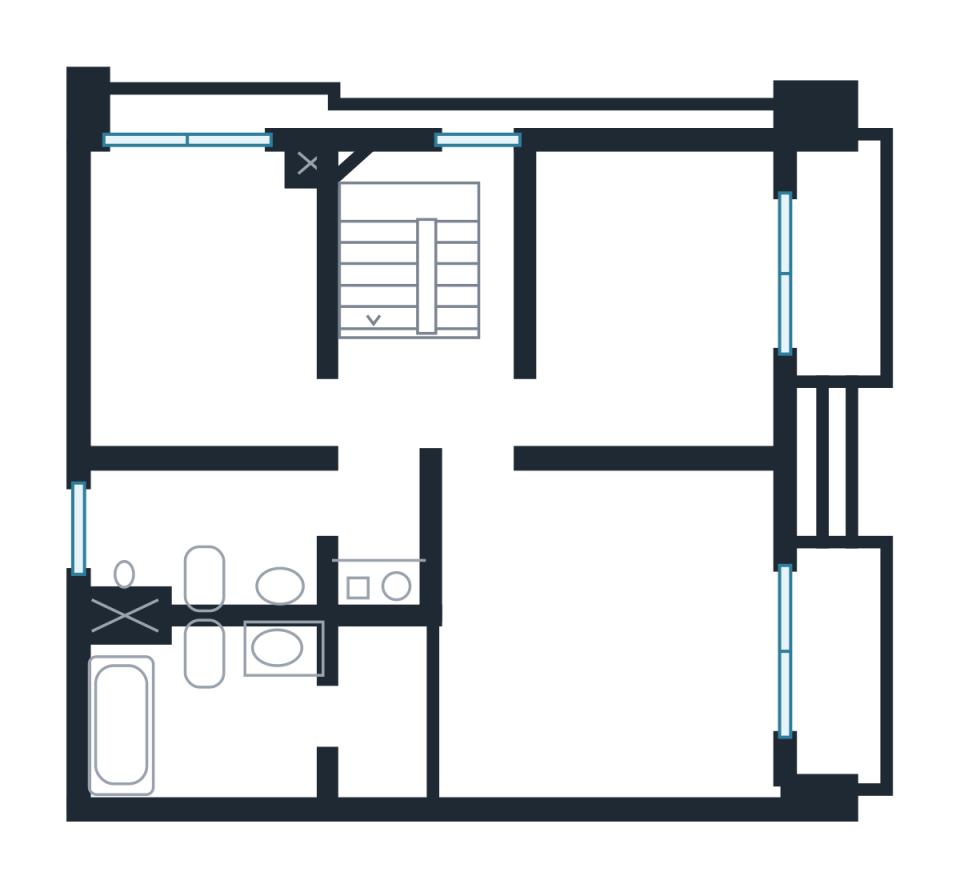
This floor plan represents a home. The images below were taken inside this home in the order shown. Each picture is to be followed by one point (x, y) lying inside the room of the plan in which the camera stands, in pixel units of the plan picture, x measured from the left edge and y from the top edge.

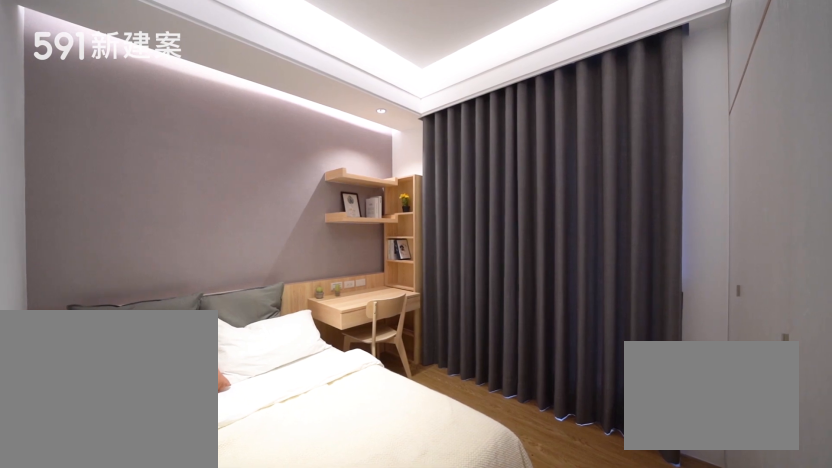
(657, 296)
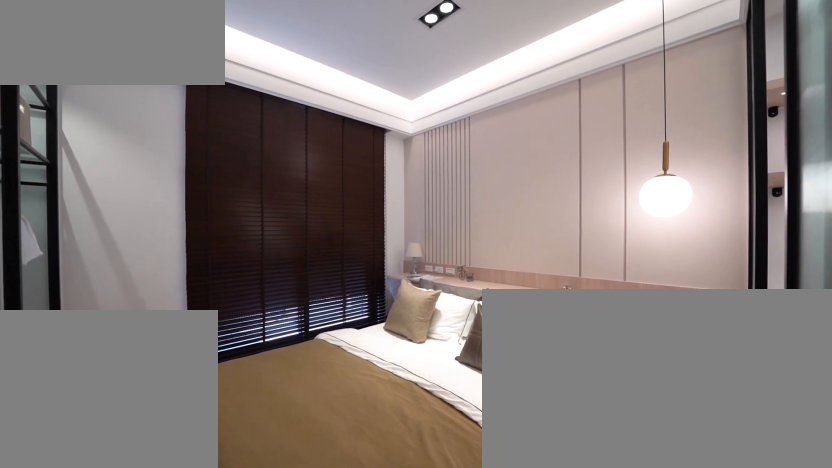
(571, 646)
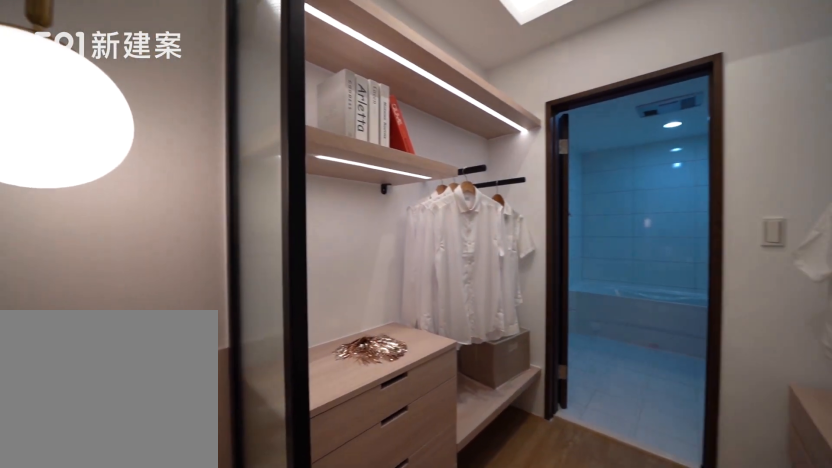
(571, 646)
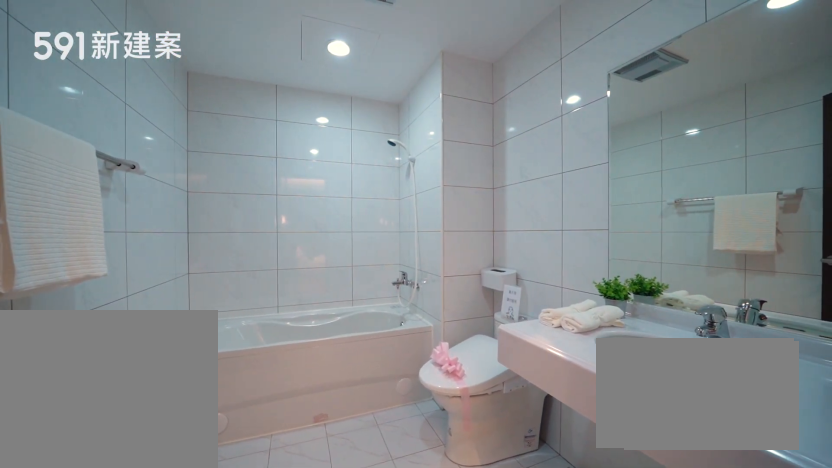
(198, 714)
